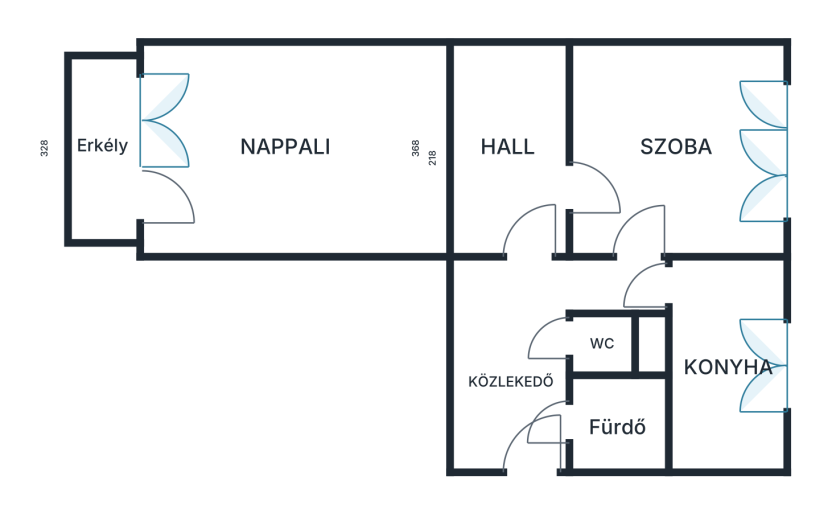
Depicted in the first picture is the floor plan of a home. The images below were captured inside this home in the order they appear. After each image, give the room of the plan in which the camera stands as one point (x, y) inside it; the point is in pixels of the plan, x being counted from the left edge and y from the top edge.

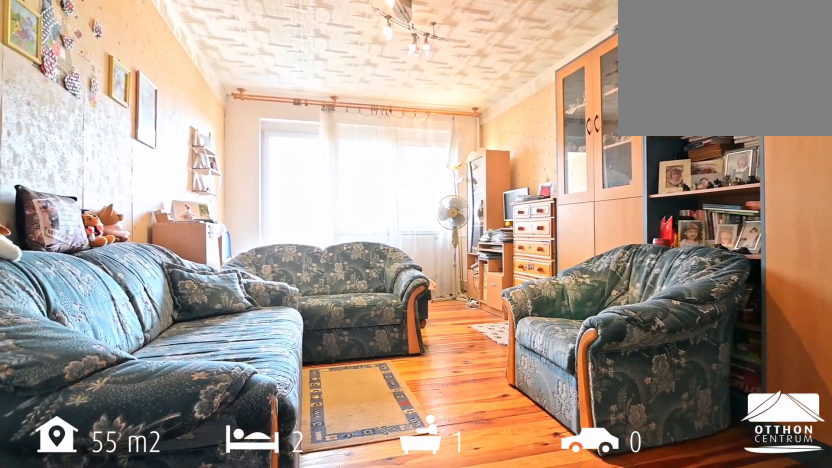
(291, 104)
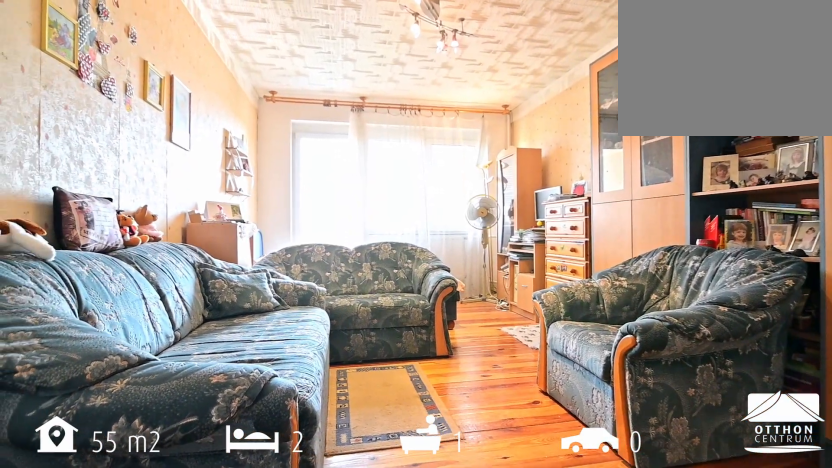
(291, 104)
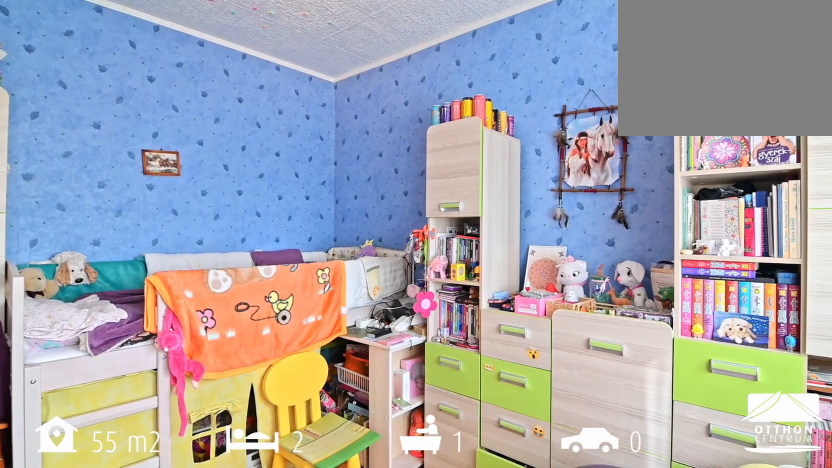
(682, 132)
